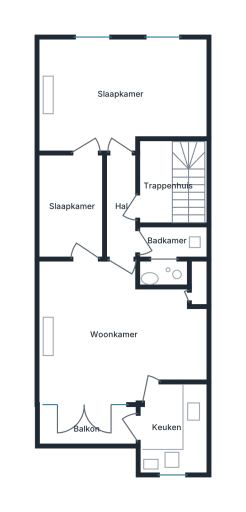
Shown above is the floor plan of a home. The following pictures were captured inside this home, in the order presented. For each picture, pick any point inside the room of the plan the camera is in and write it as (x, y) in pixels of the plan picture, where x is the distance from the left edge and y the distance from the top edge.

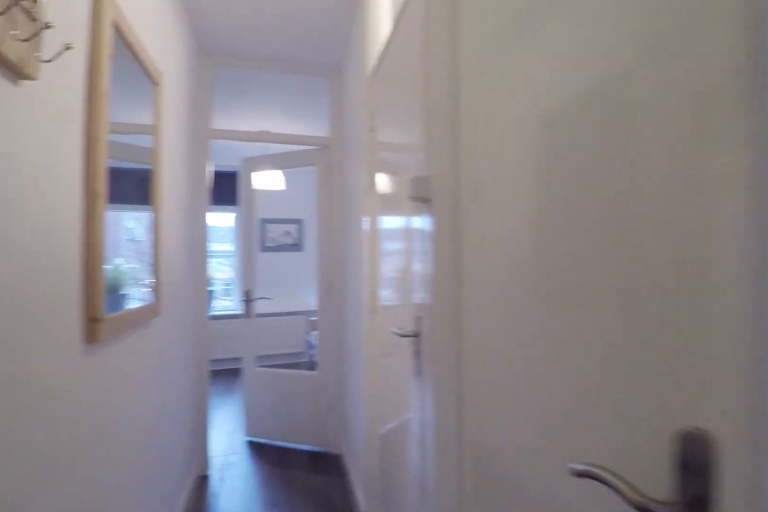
(121, 206)
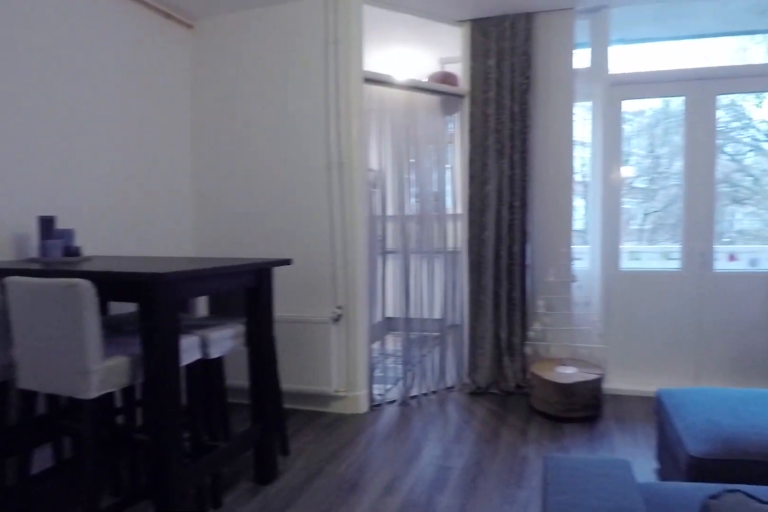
(115, 333)
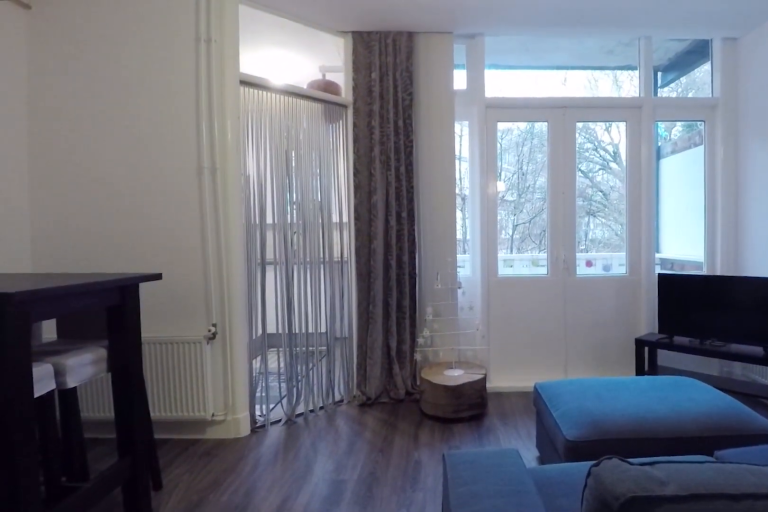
(115, 333)
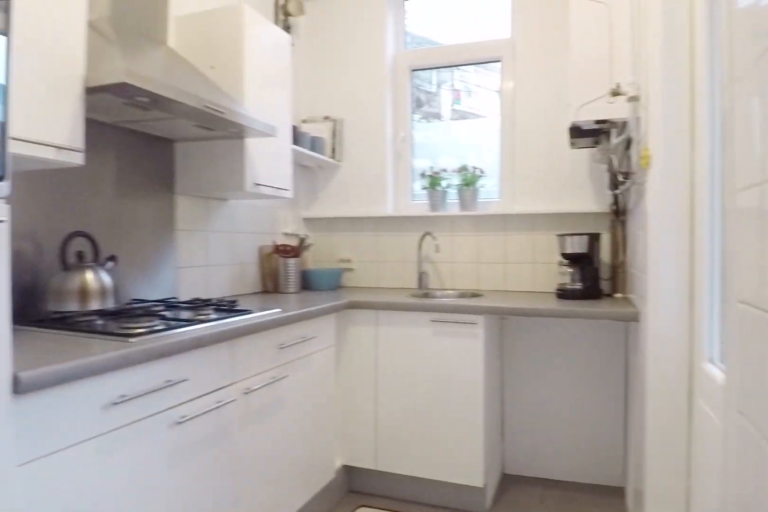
(174, 428)
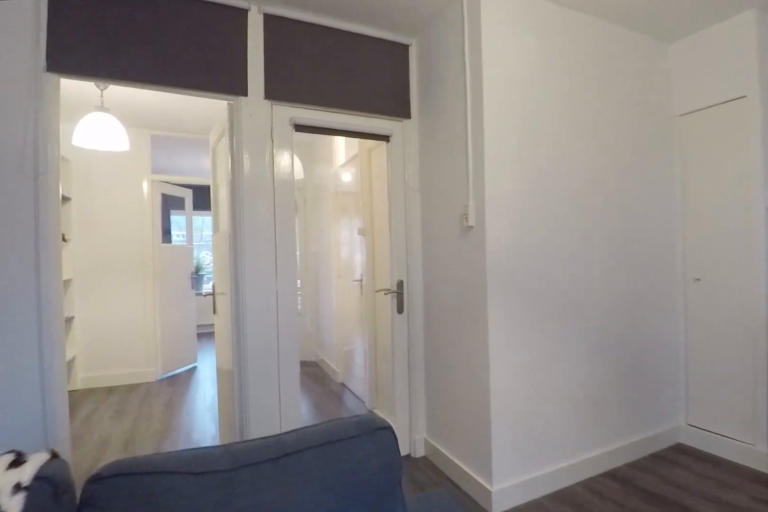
(115, 333)
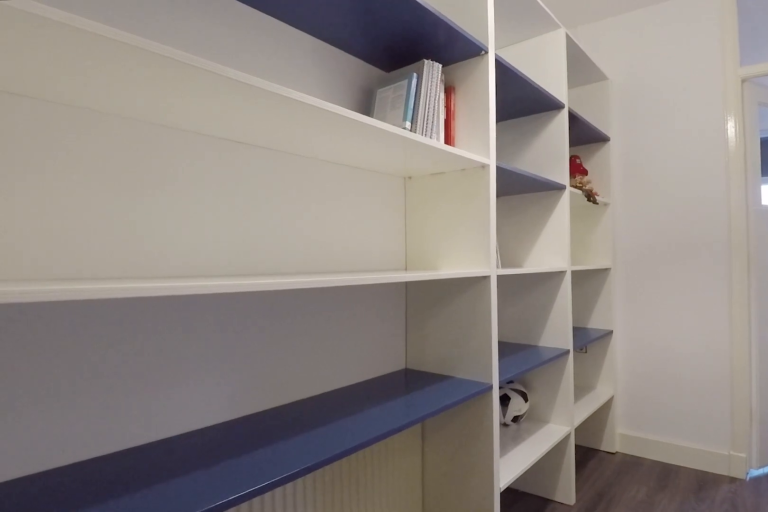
(72, 205)
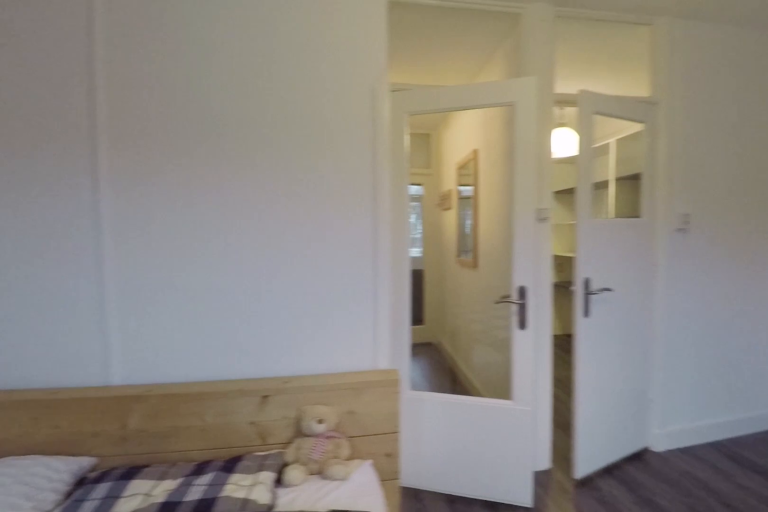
(122, 93)
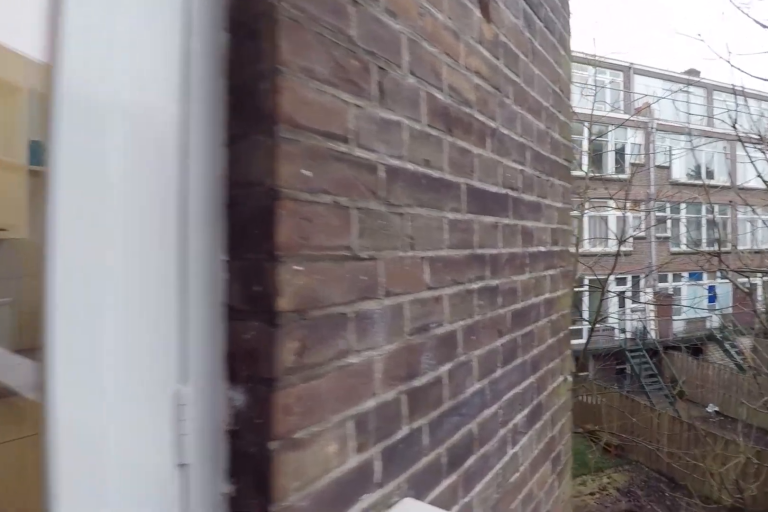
(86, 428)
